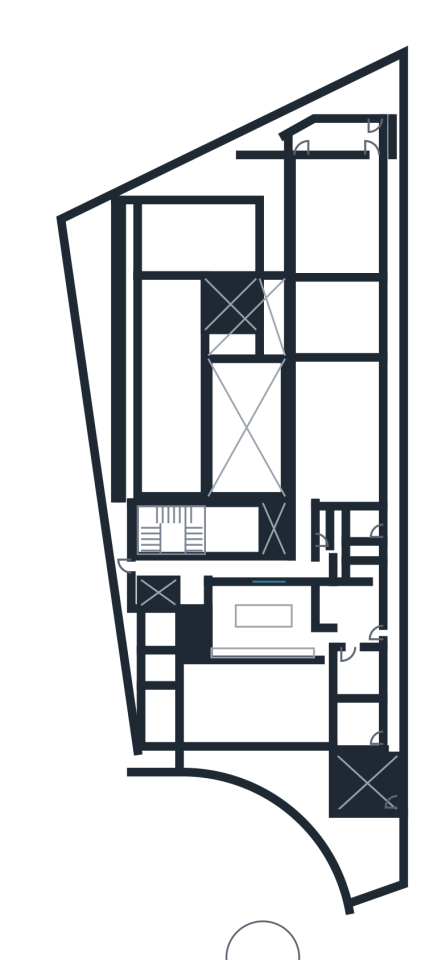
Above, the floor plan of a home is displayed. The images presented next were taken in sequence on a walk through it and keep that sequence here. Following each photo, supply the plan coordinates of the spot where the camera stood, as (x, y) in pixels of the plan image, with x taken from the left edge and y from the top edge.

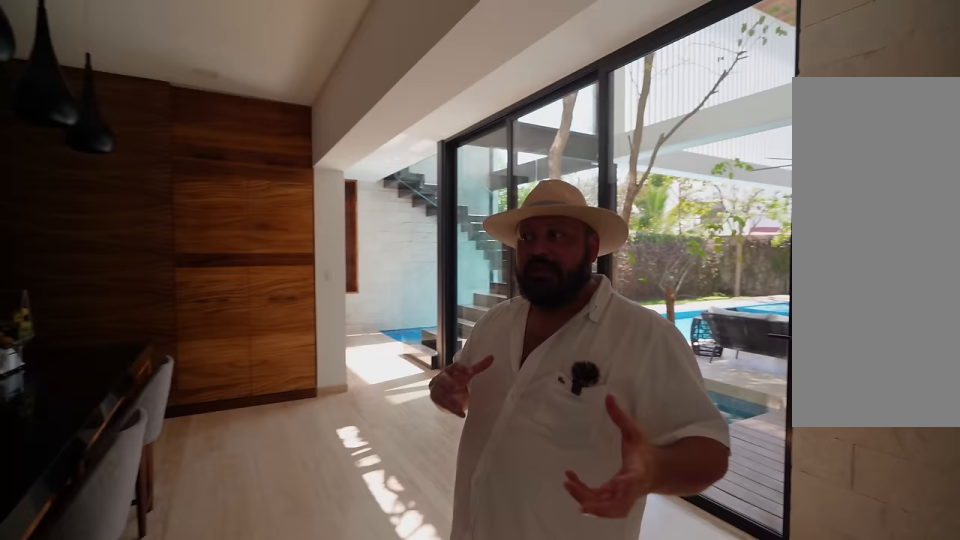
(274, 565)
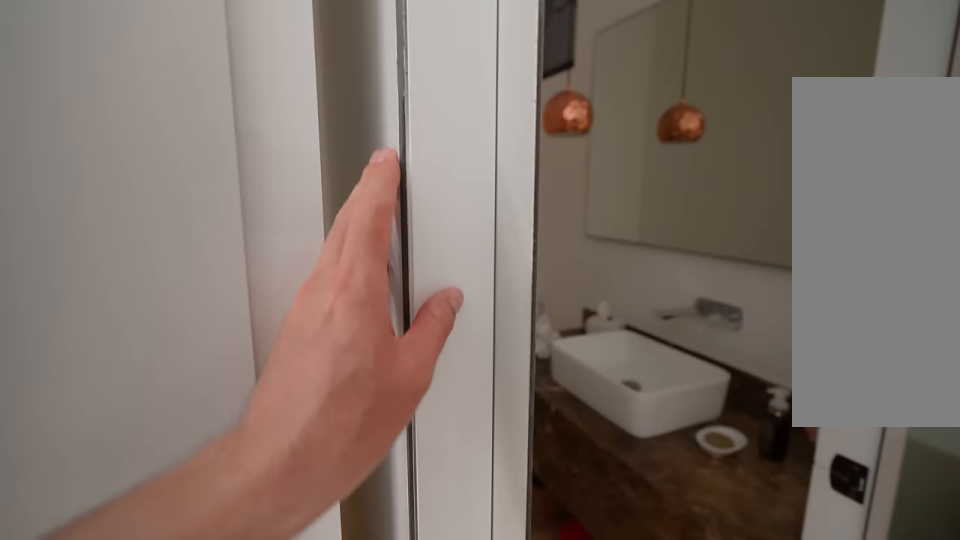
(319, 568)
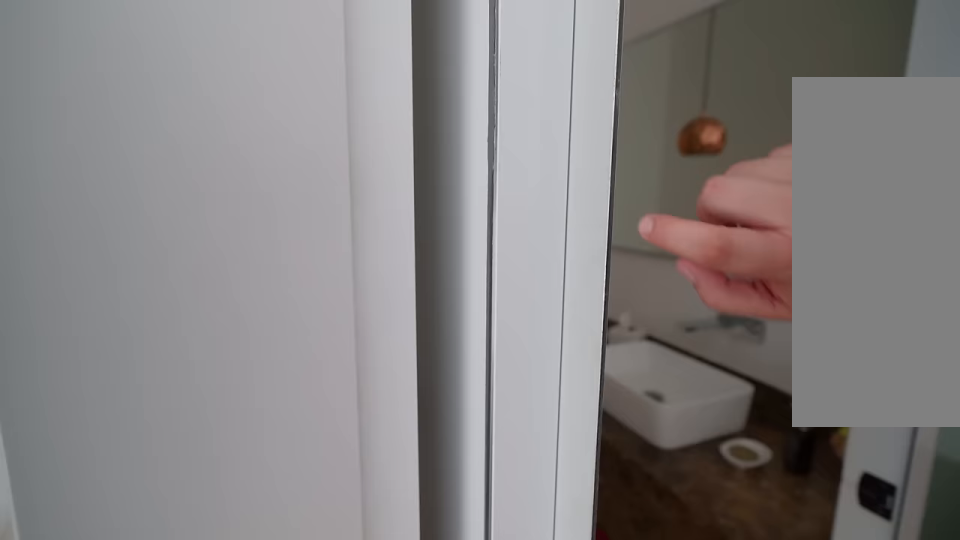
(319, 568)
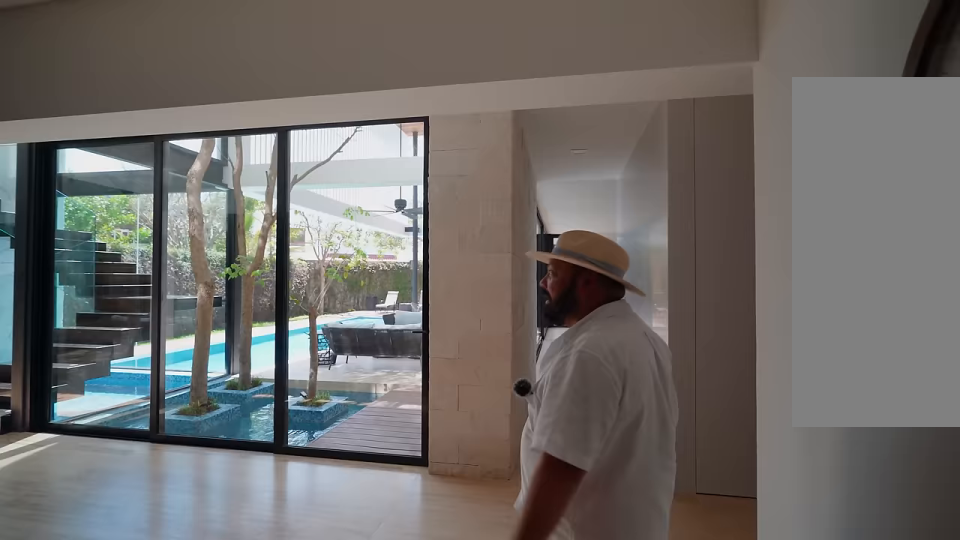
(304, 589)
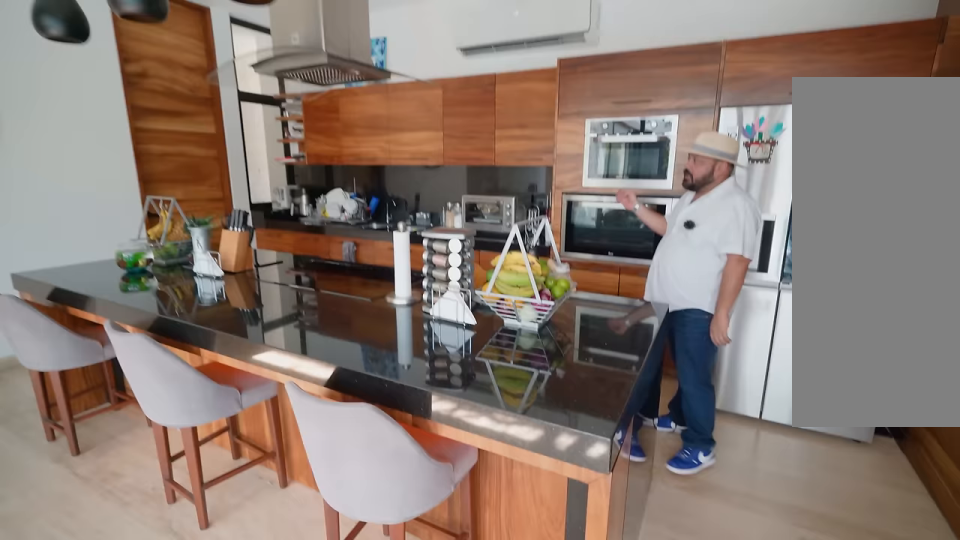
(228, 598)
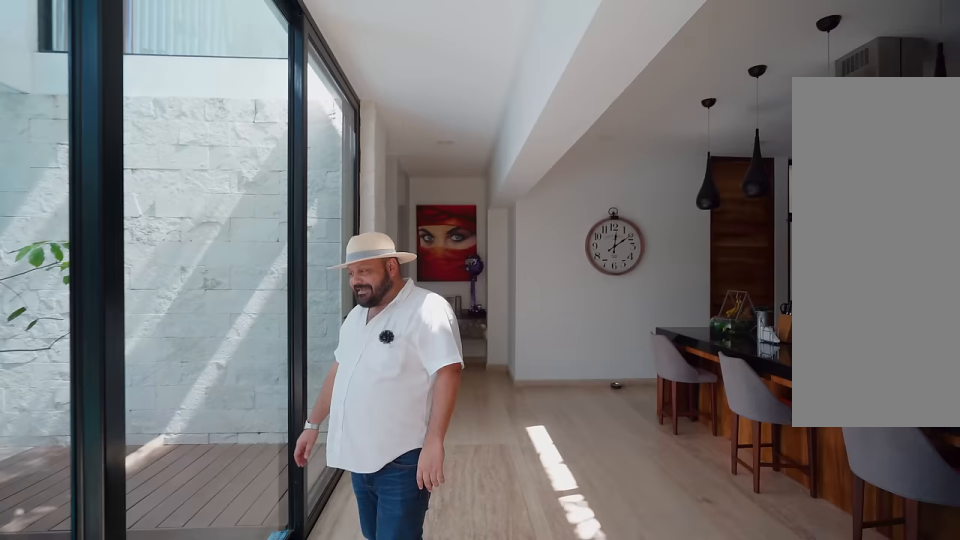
(222, 616)
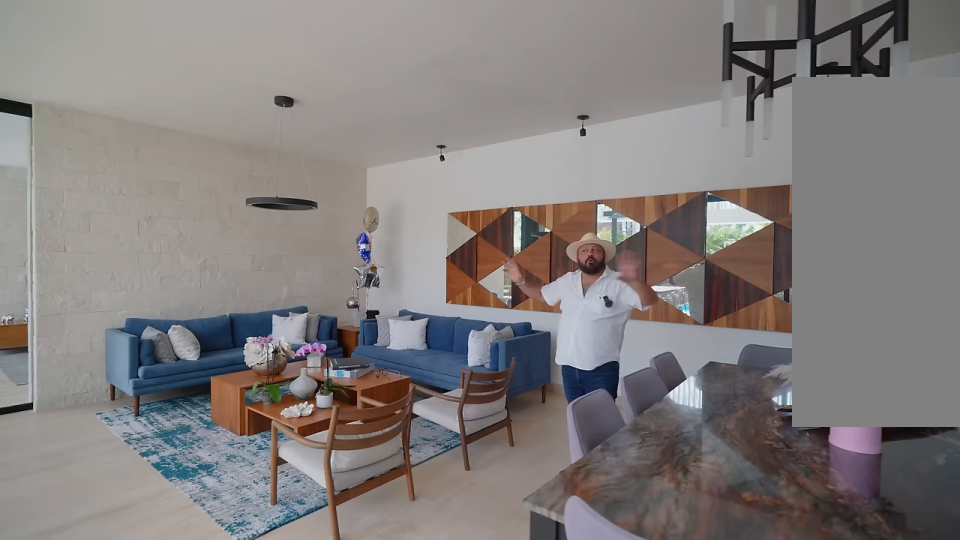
(307, 450)
